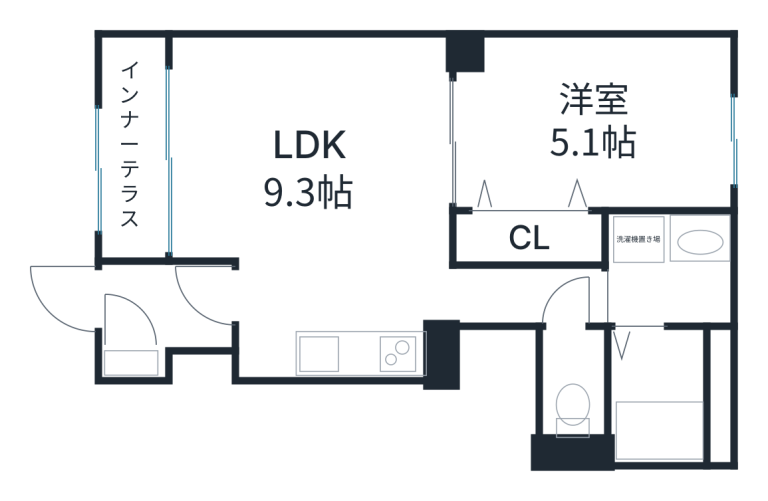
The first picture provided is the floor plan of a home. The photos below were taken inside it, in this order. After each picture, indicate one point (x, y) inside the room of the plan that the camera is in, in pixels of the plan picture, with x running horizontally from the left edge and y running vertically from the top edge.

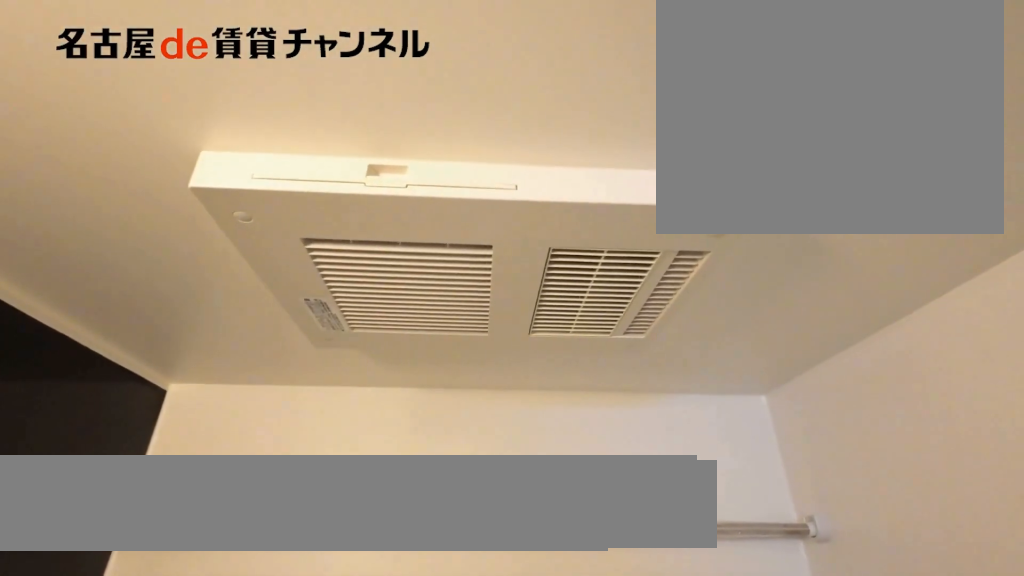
(667, 393)
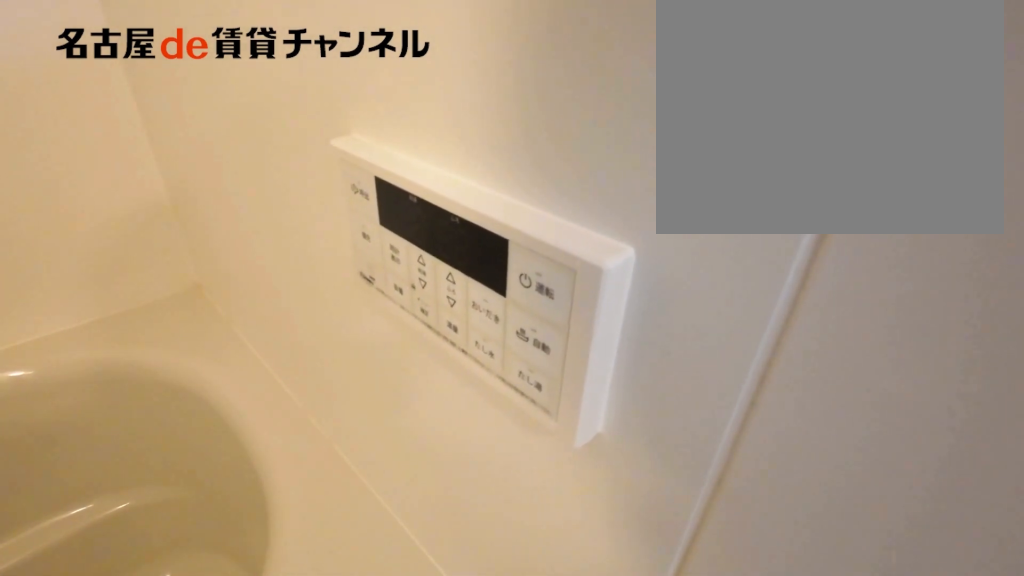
(667, 393)
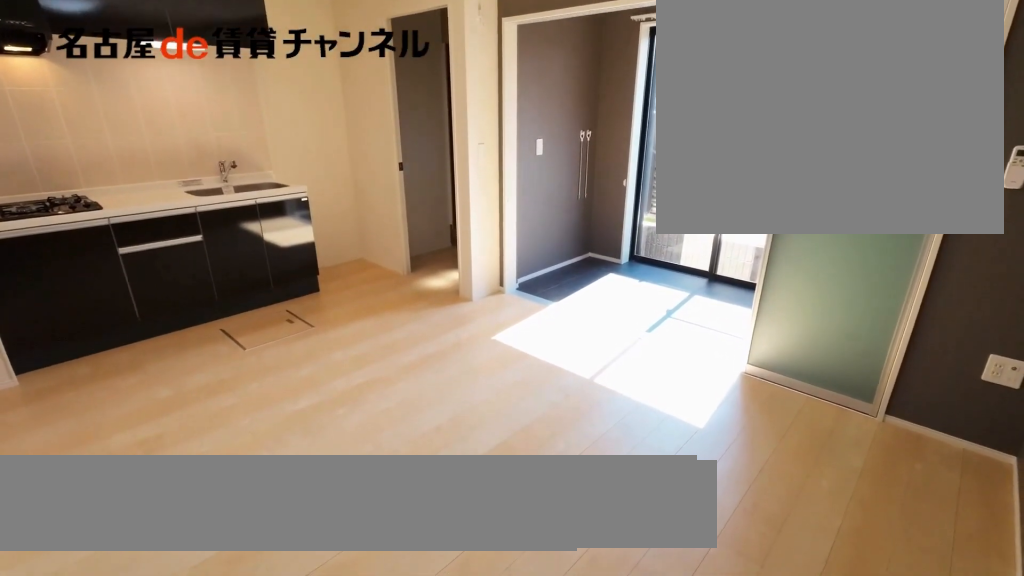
(319, 199)
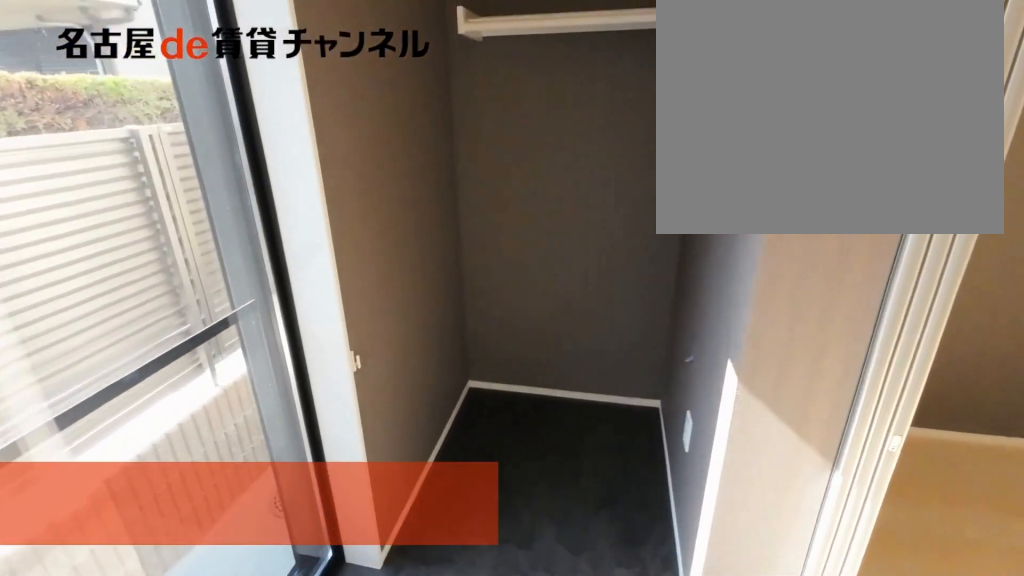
(132, 149)
